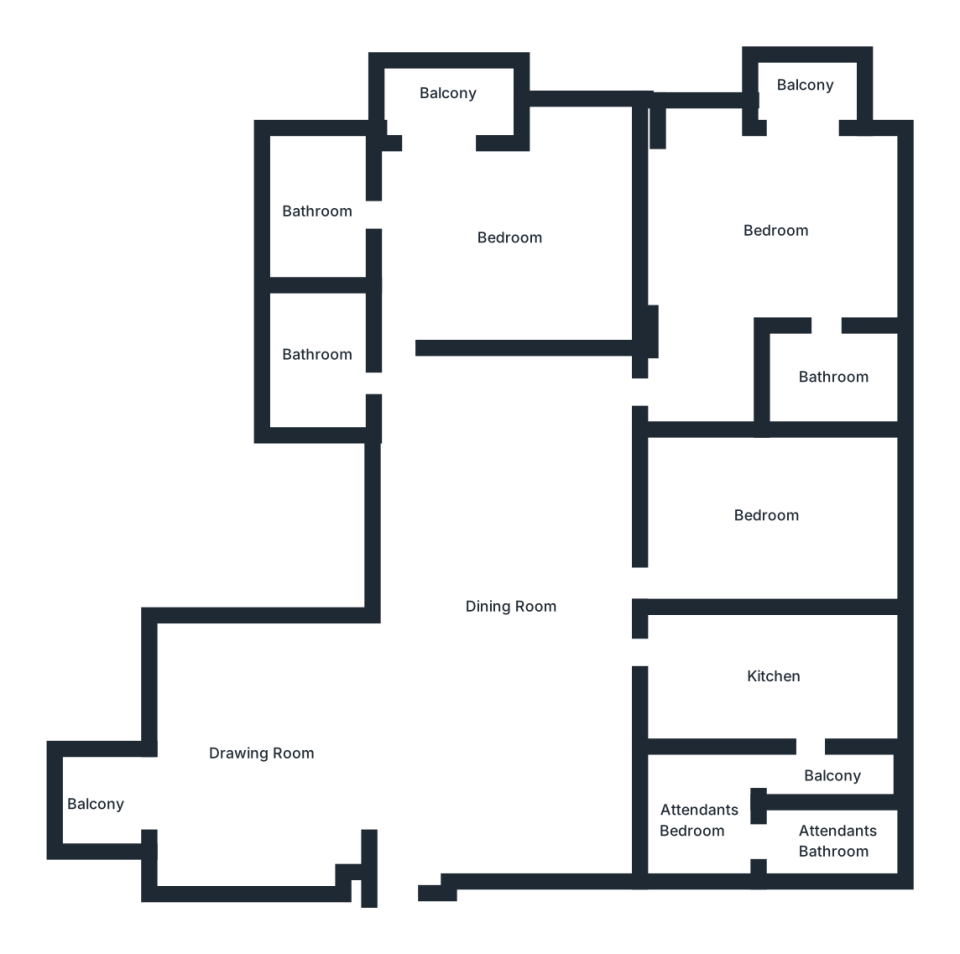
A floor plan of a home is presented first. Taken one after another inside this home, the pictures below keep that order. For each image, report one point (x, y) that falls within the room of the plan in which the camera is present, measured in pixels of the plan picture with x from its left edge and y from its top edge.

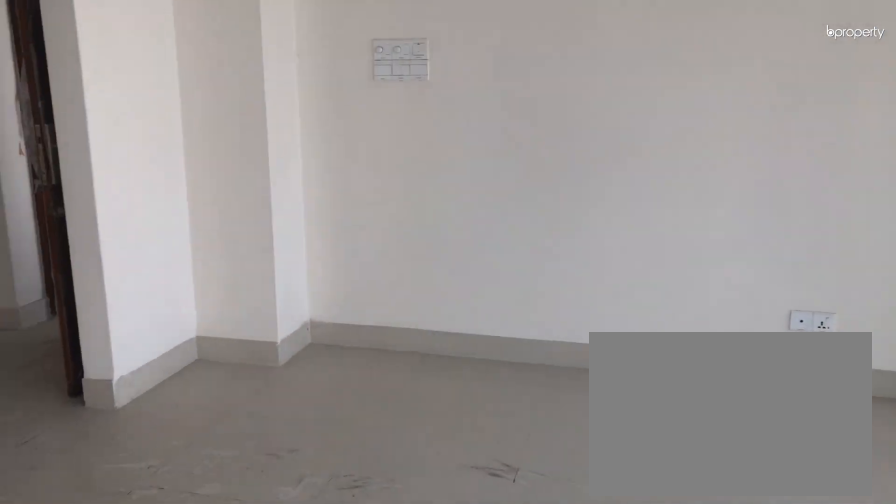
(246, 755)
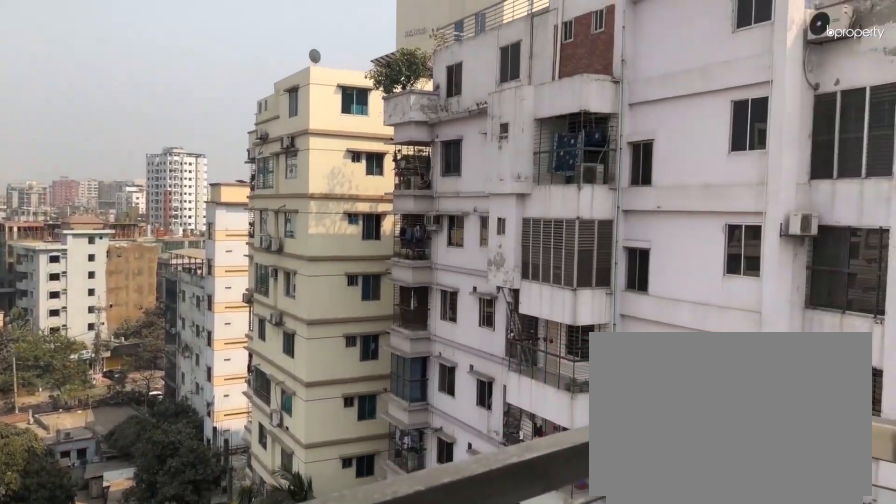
(88, 805)
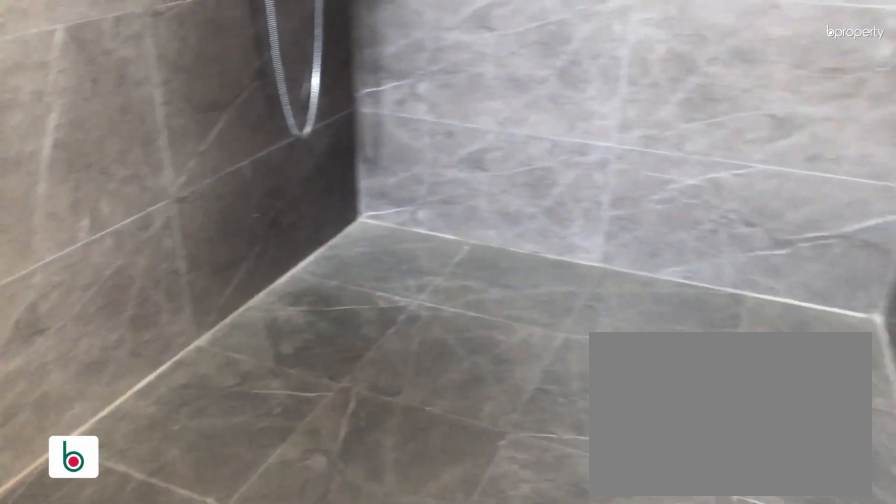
(312, 354)
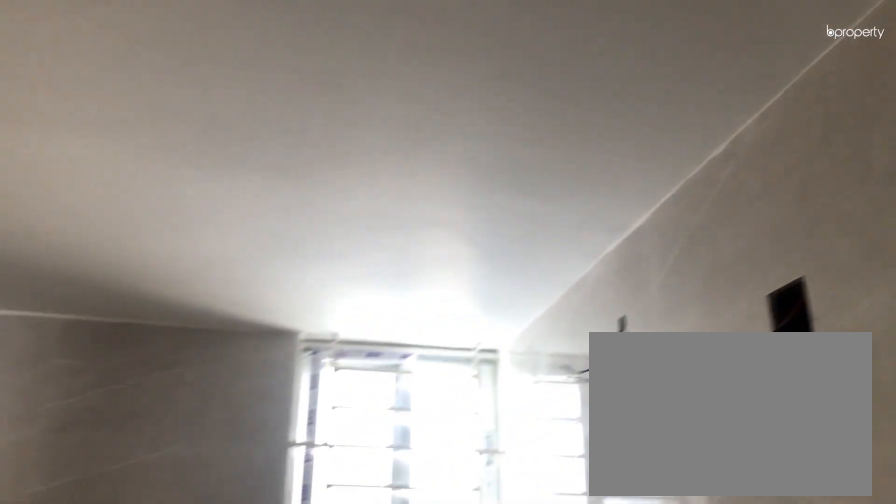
(312, 354)
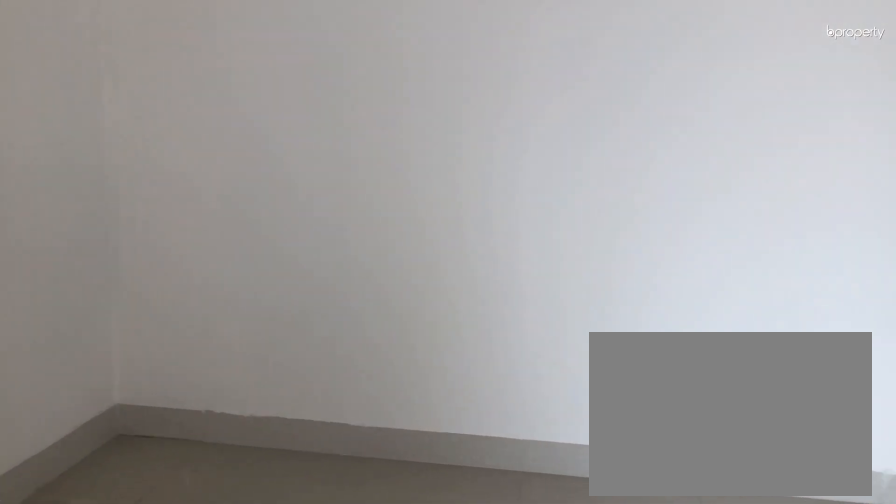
(512, 238)
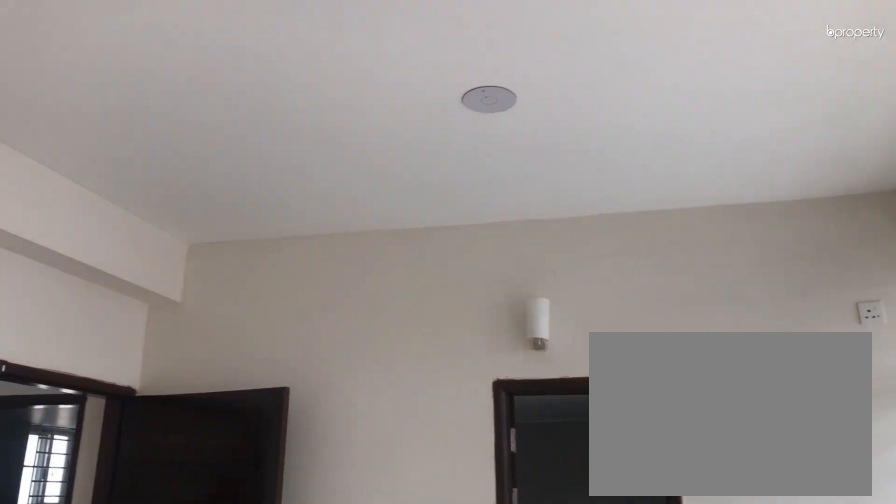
(512, 238)
